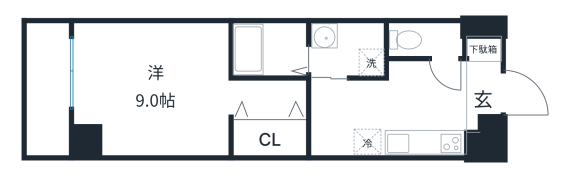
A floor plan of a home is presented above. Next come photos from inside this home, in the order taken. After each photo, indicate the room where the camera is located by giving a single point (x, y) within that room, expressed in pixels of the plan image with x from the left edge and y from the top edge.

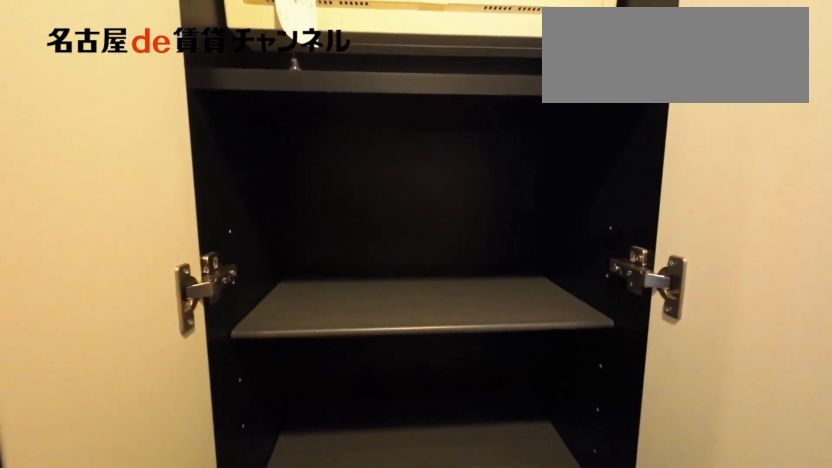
(483, 85)
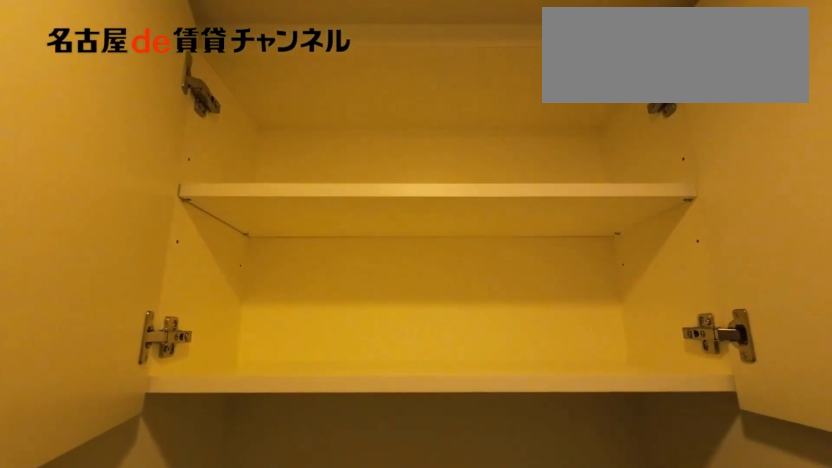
(425, 40)
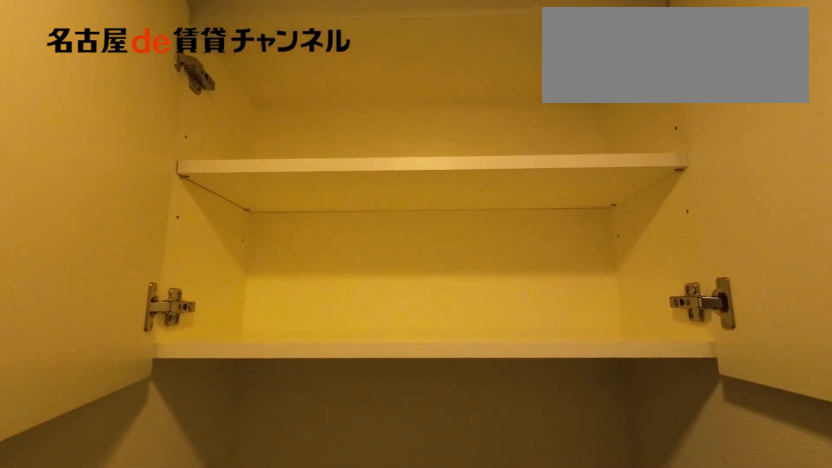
(425, 40)
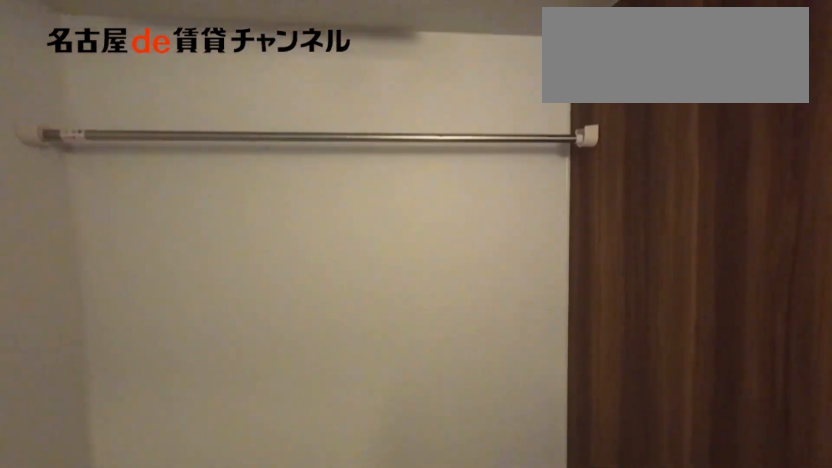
(269, 49)
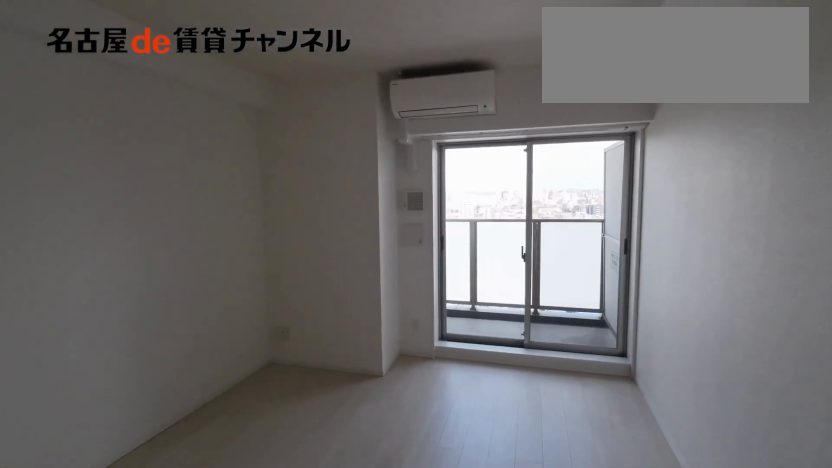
(149, 89)
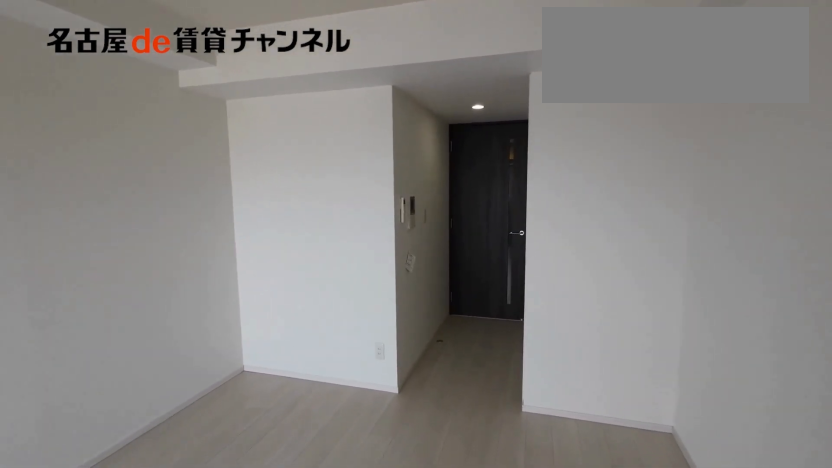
(149, 89)
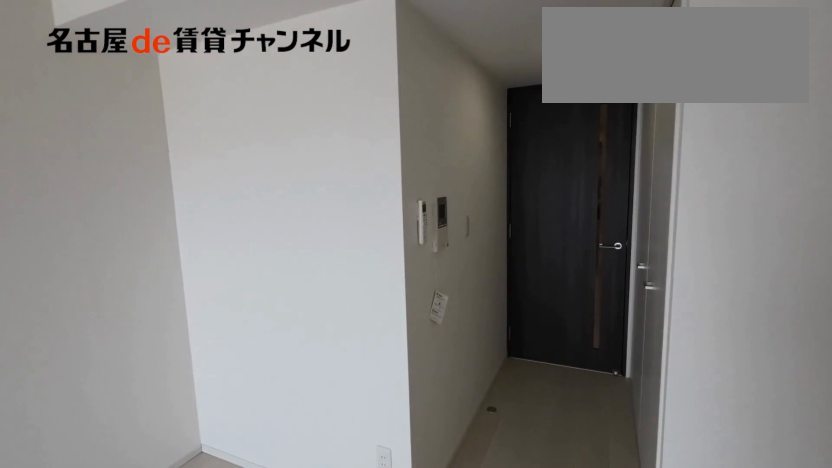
(149, 89)
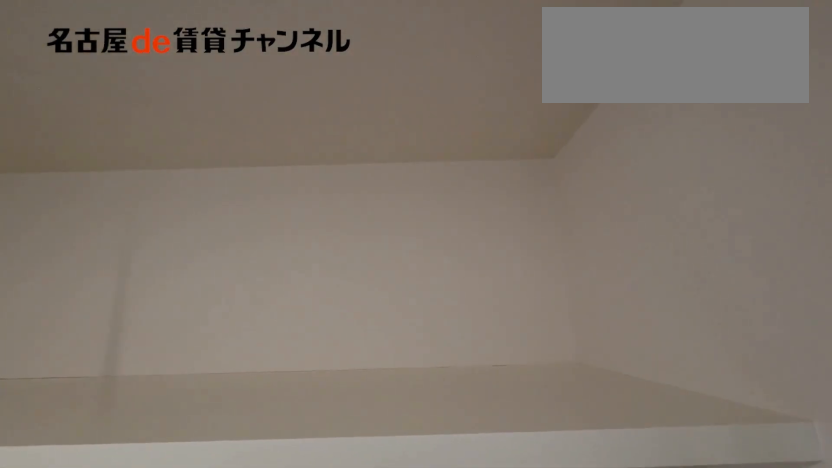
(270, 137)
